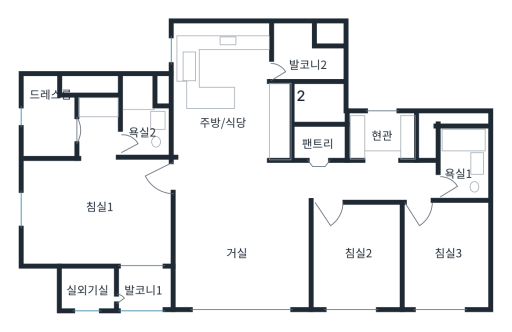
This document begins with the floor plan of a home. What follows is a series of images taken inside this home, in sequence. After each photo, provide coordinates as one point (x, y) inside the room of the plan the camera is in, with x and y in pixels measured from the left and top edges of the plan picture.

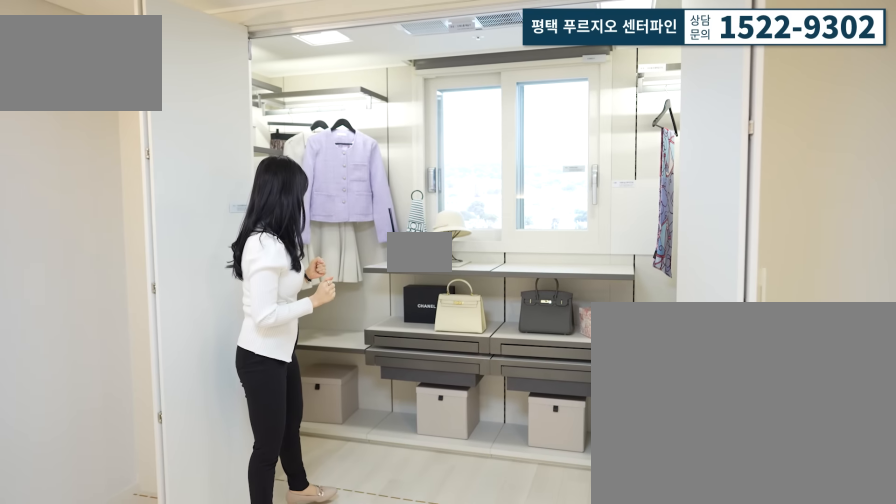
(61, 210)
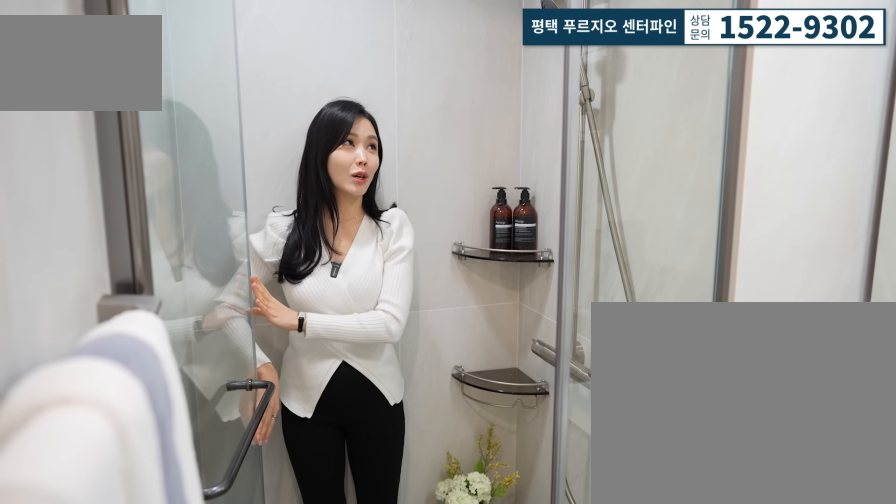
(140, 129)
